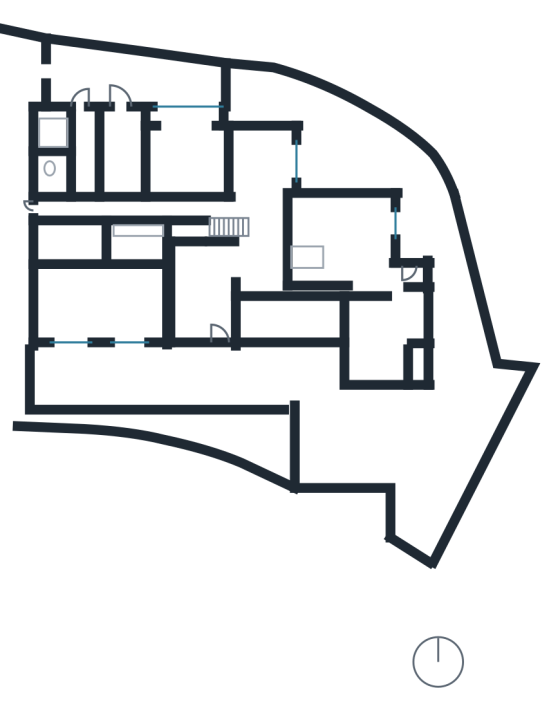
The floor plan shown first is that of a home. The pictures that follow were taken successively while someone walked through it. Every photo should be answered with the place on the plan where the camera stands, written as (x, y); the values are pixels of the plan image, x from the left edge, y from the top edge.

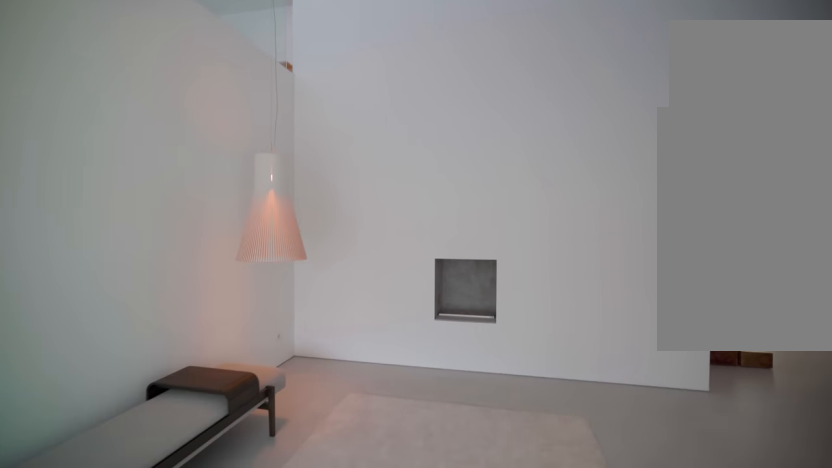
(201, 265)
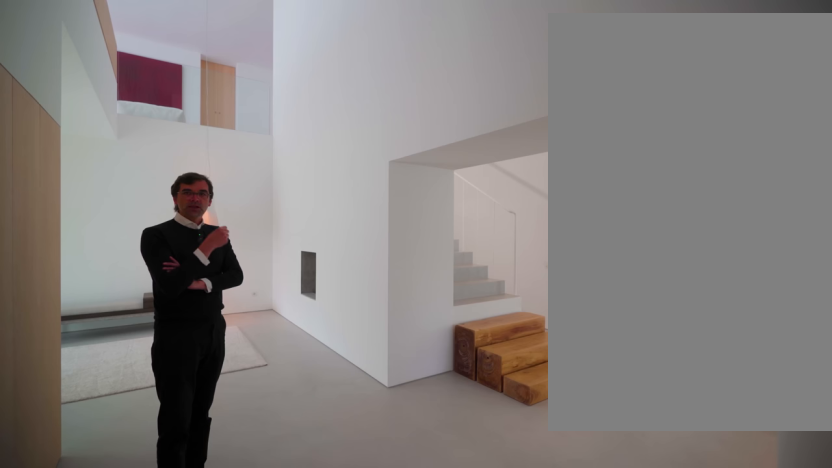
(274, 261)
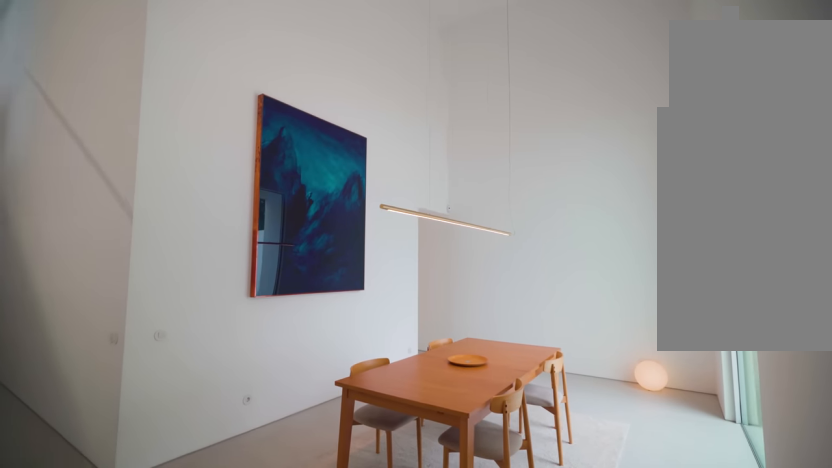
(272, 226)
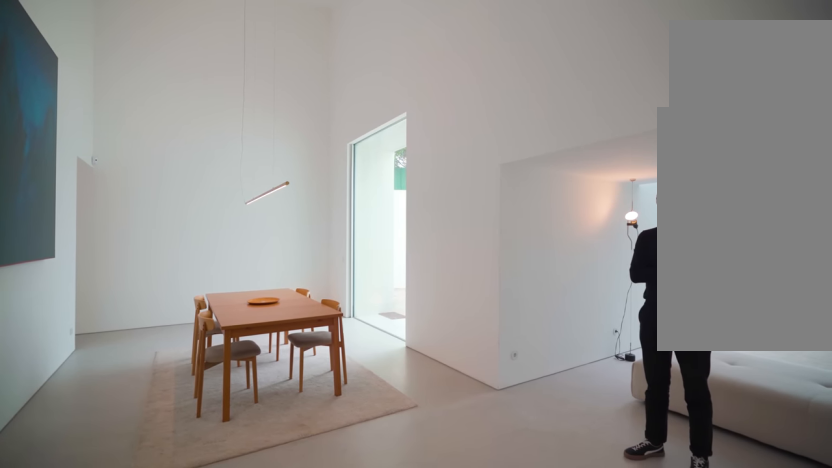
(262, 231)
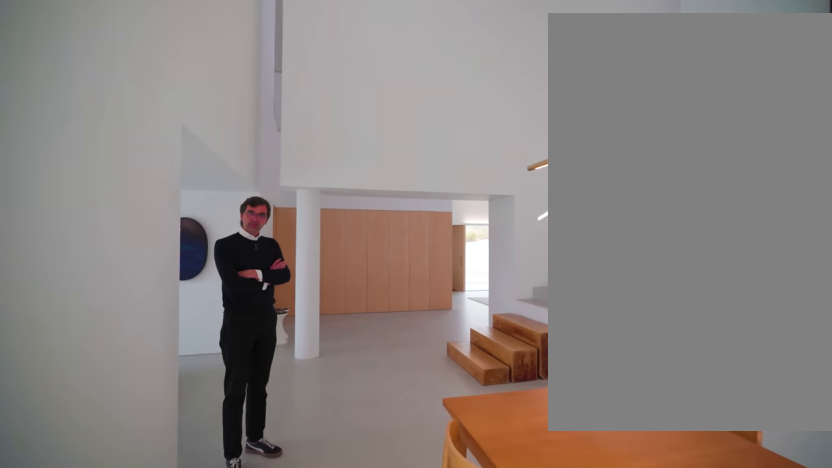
(262, 139)
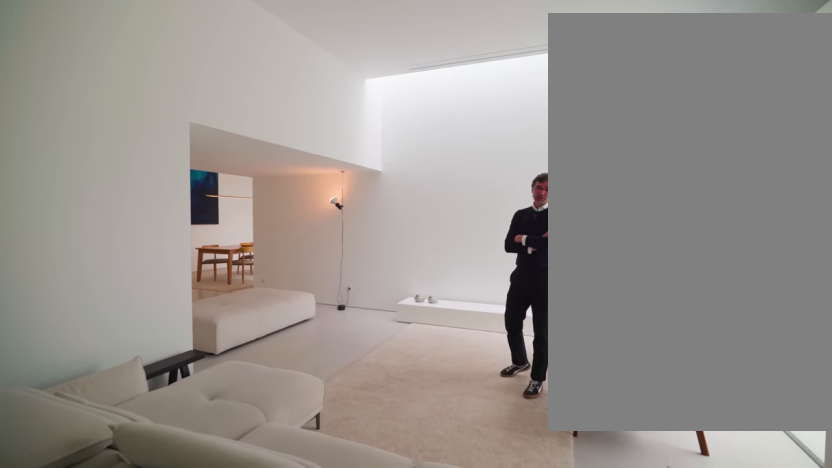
(359, 284)
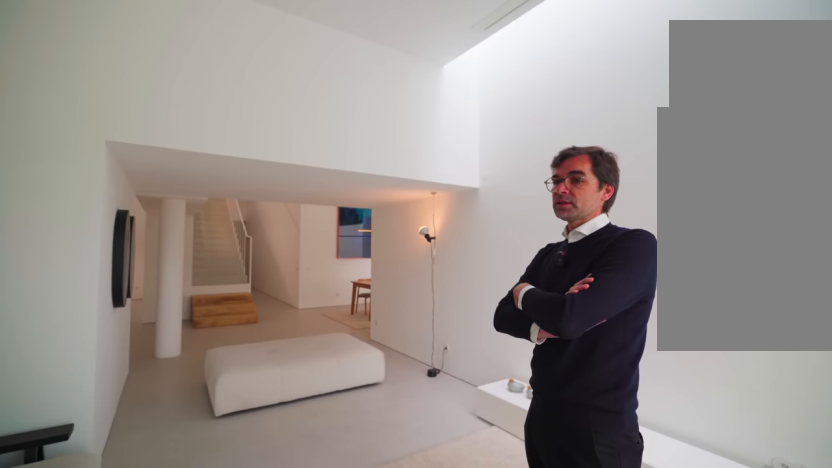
(378, 255)
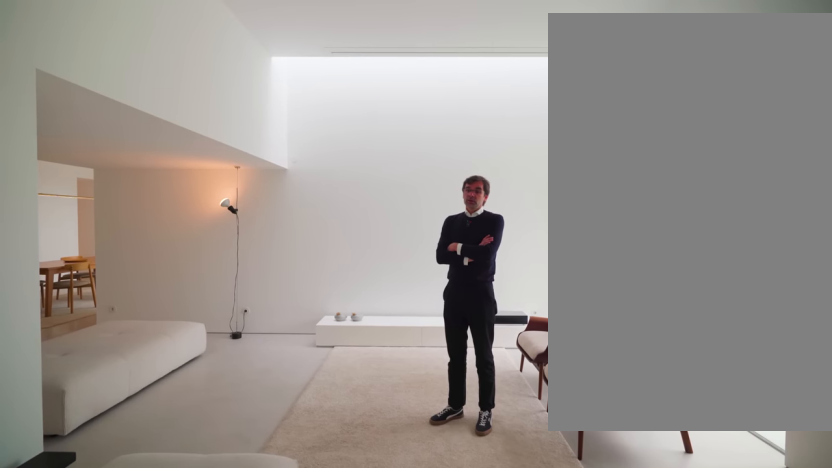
(363, 249)
